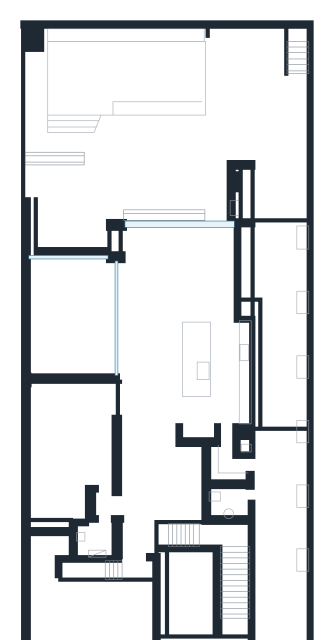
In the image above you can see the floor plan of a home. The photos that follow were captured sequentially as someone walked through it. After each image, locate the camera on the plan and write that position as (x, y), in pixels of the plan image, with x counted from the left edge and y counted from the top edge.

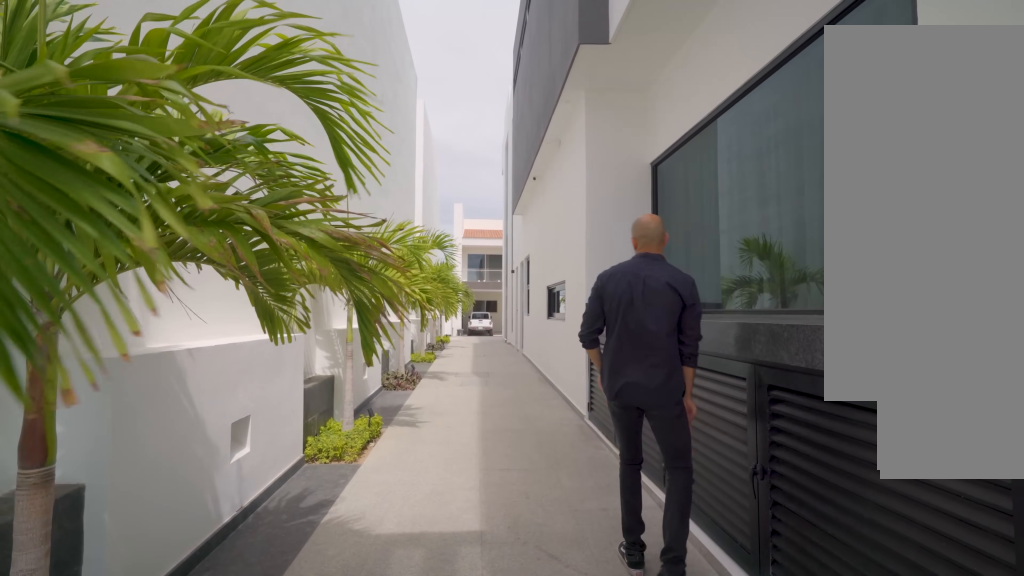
(283, 275)
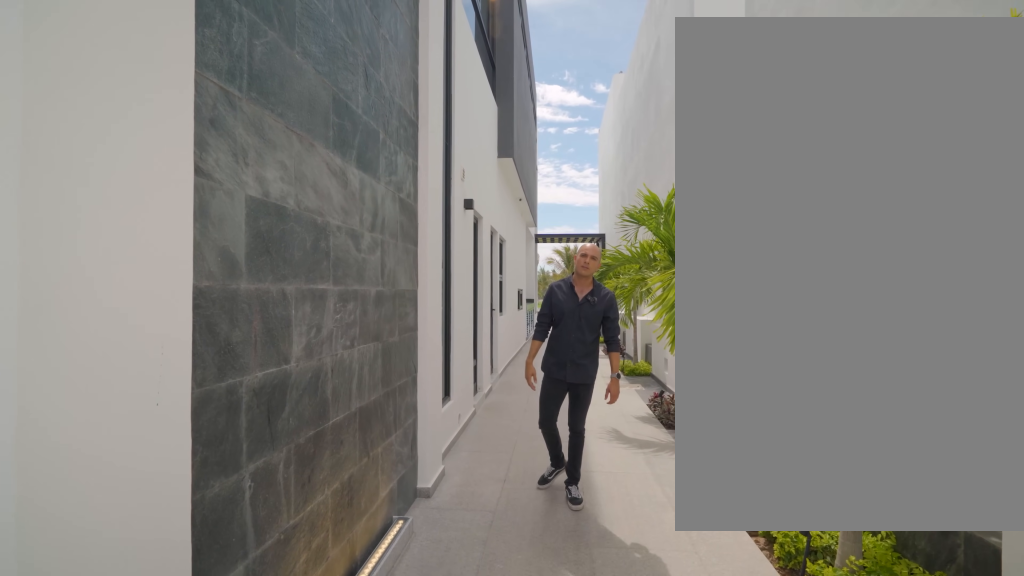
(285, 622)
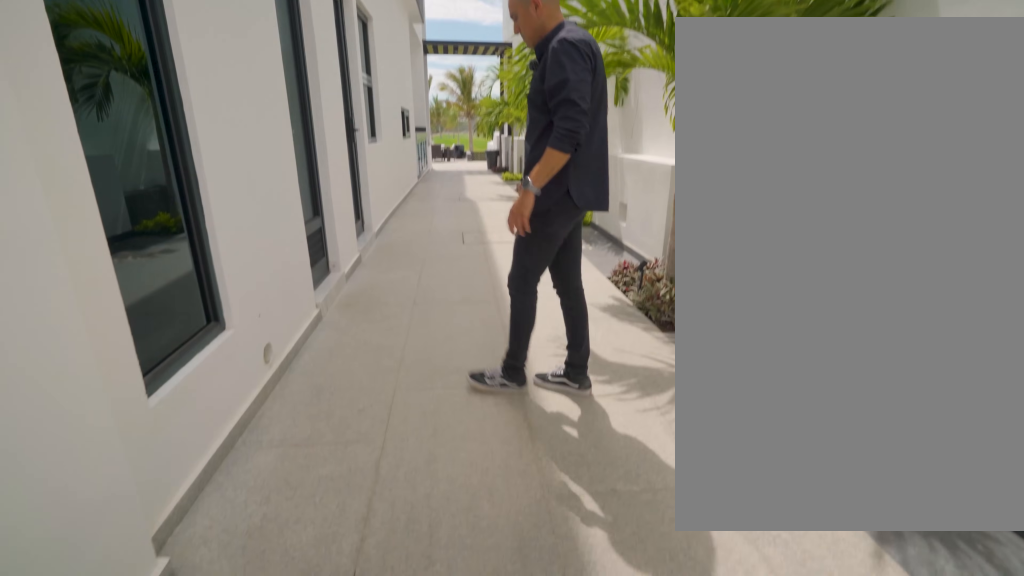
(276, 586)
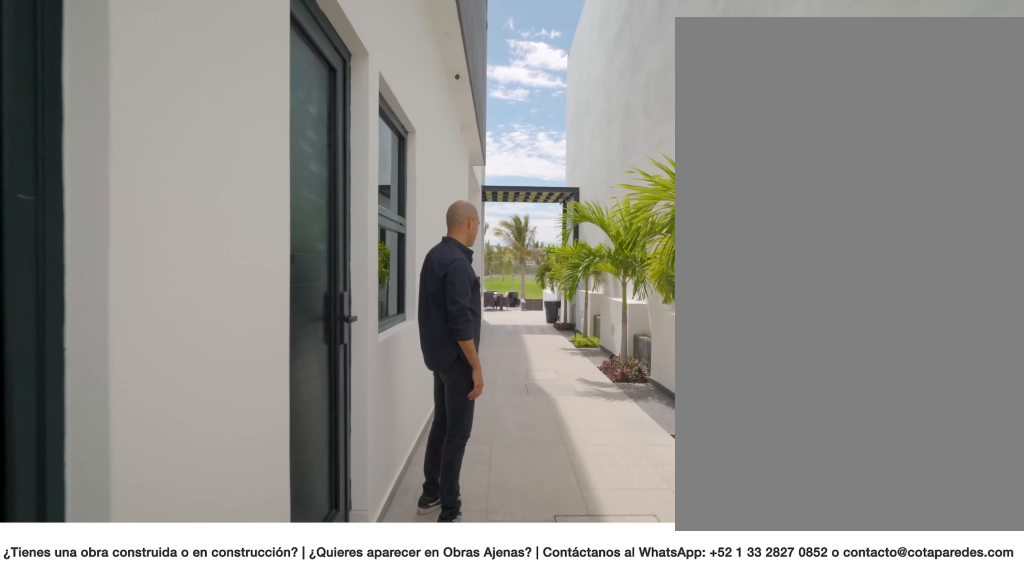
(282, 498)
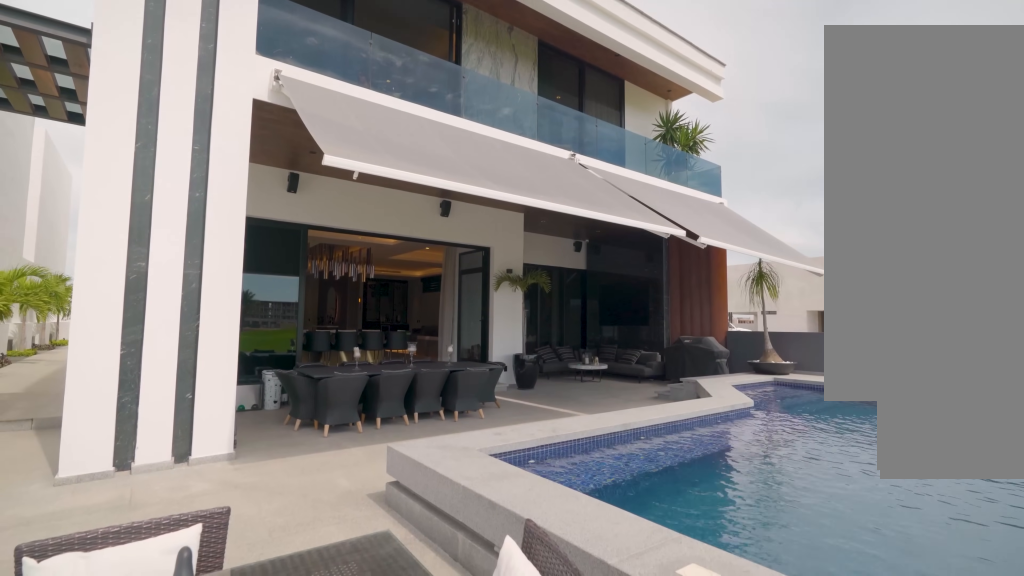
(232, 108)
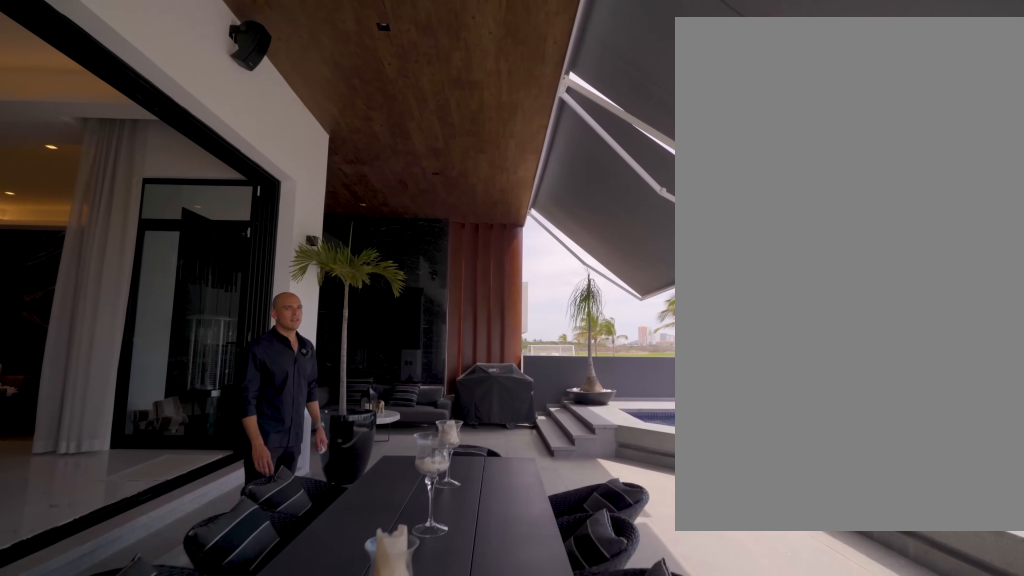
(223, 163)
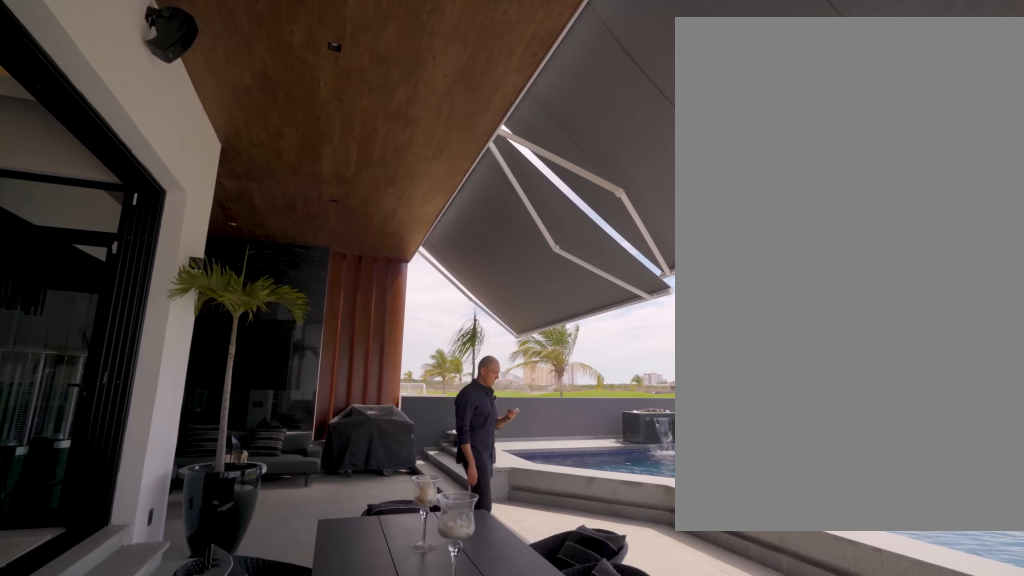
(223, 163)
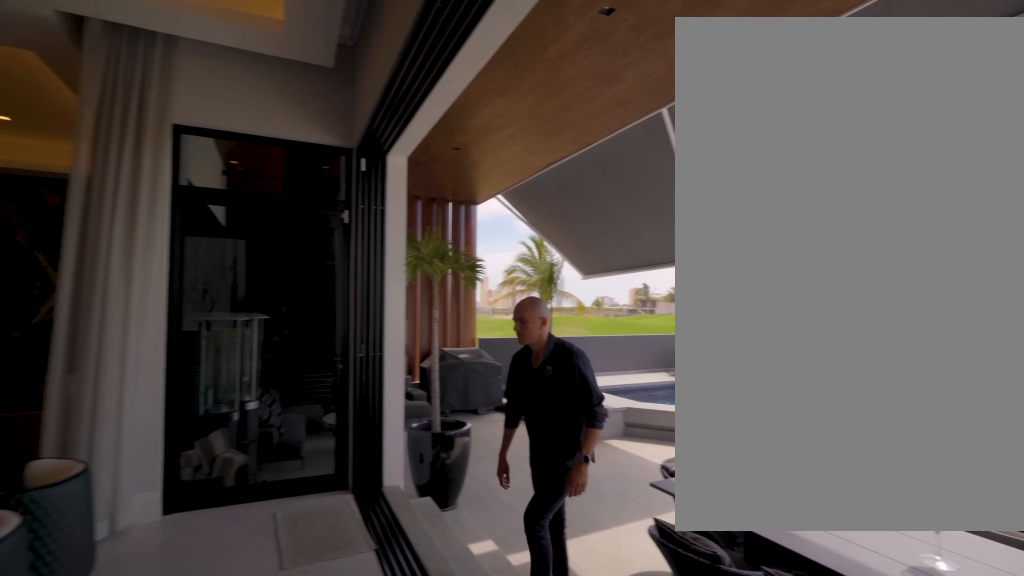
(211, 266)
